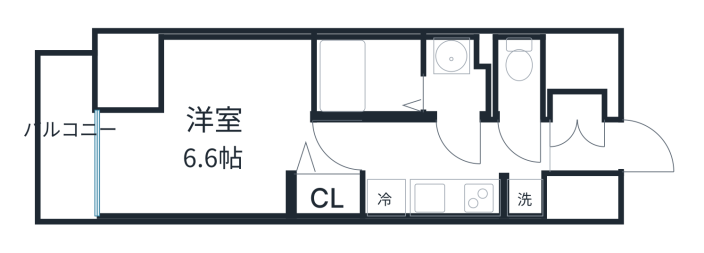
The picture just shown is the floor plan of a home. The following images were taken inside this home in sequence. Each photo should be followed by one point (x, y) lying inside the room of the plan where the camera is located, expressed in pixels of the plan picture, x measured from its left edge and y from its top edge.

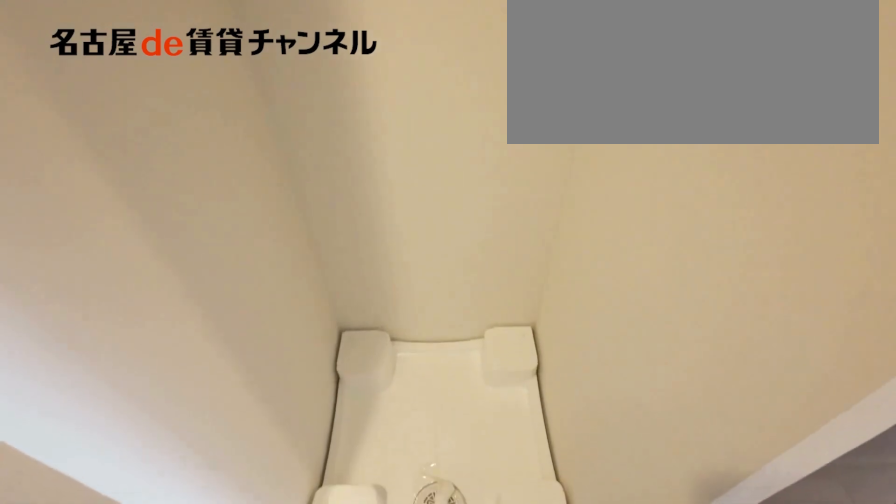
(522, 196)
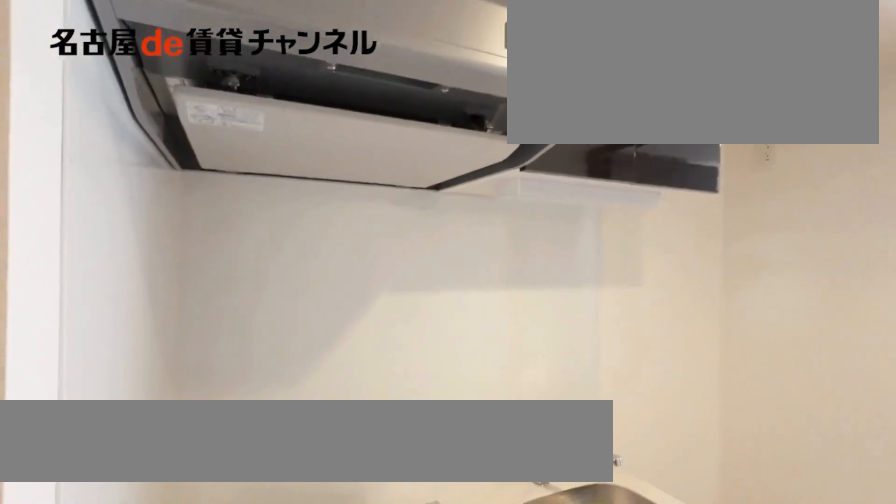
(432, 194)
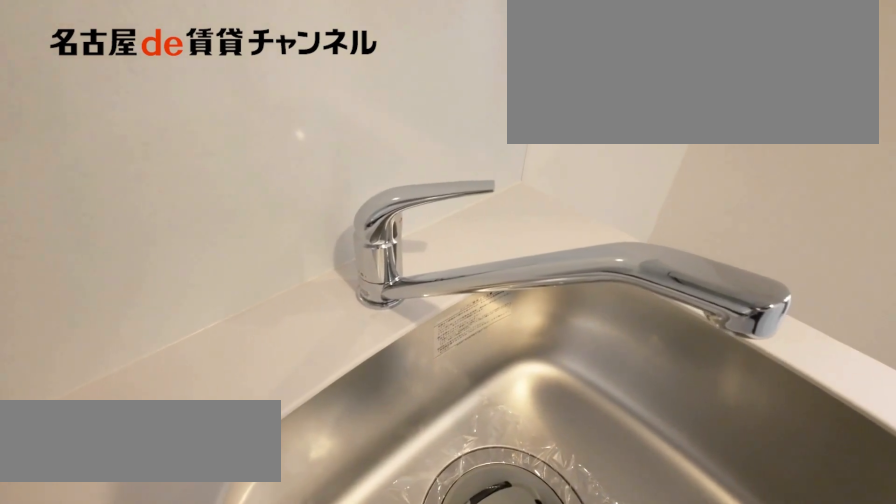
(432, 194)
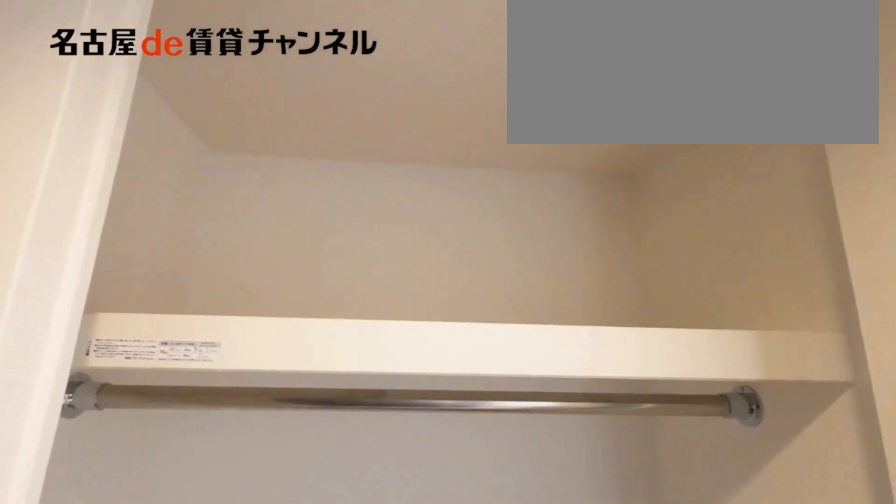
(325, 195)
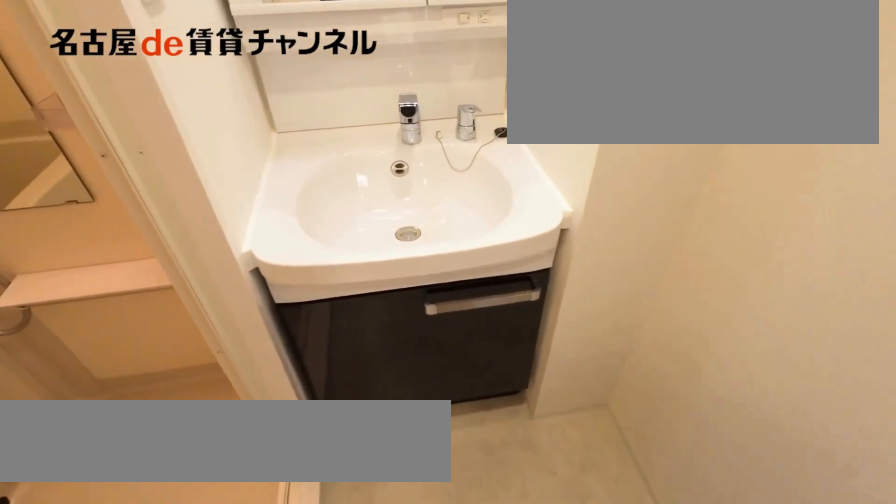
(458, 77)
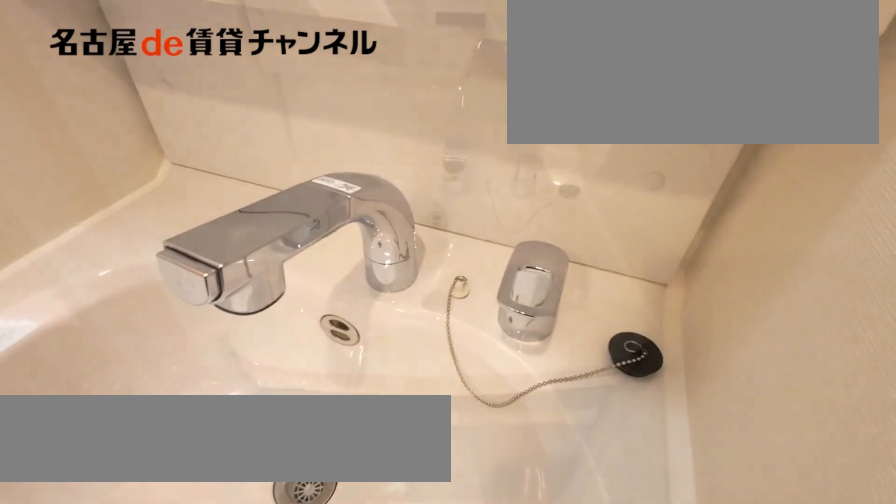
(458, 77)
